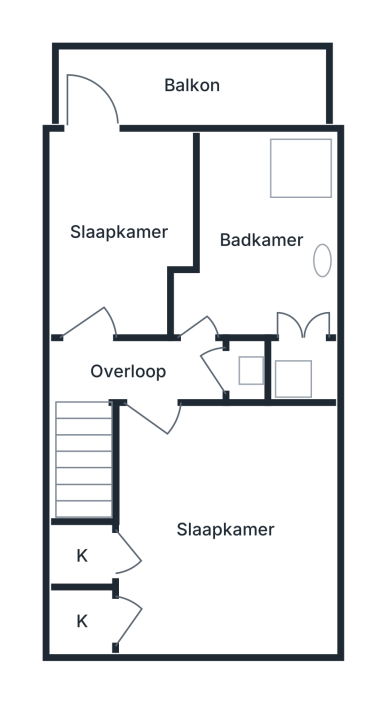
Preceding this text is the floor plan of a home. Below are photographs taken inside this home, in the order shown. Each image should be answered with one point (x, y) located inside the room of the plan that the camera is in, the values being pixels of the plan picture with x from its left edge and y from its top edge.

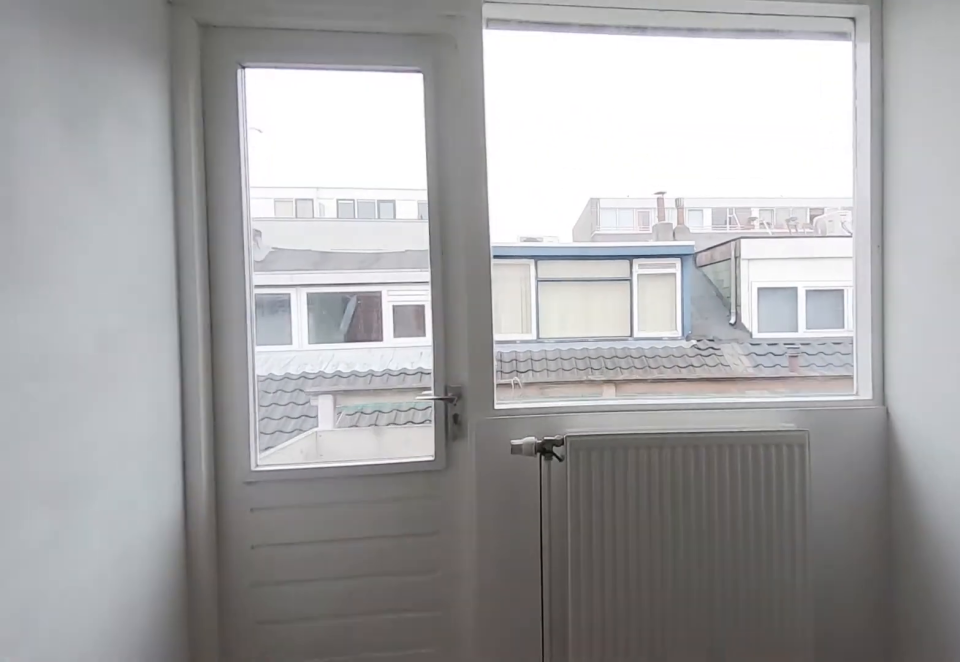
(123, 186)
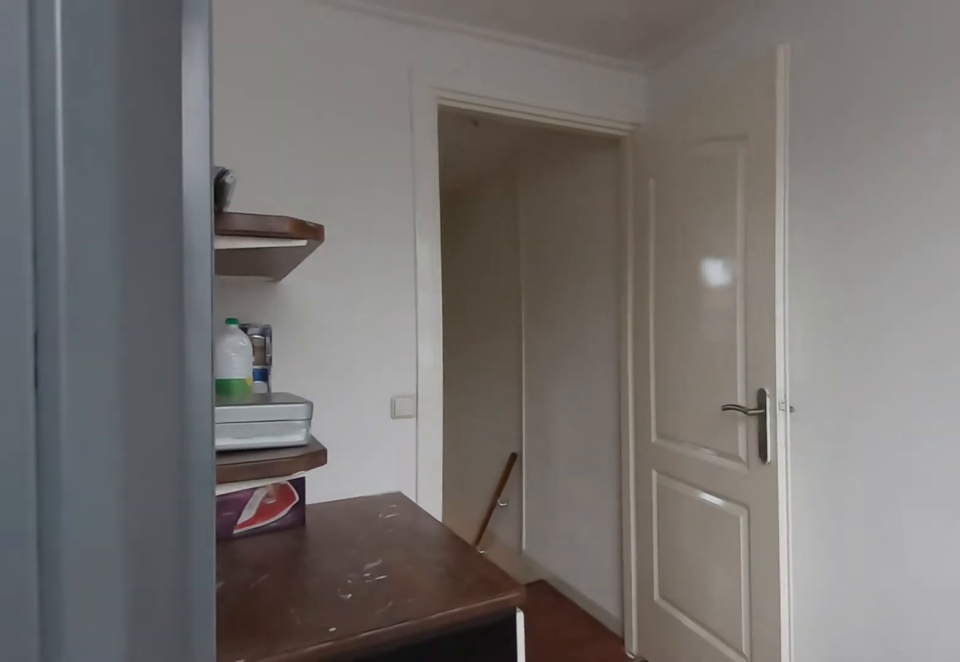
(123, 186)
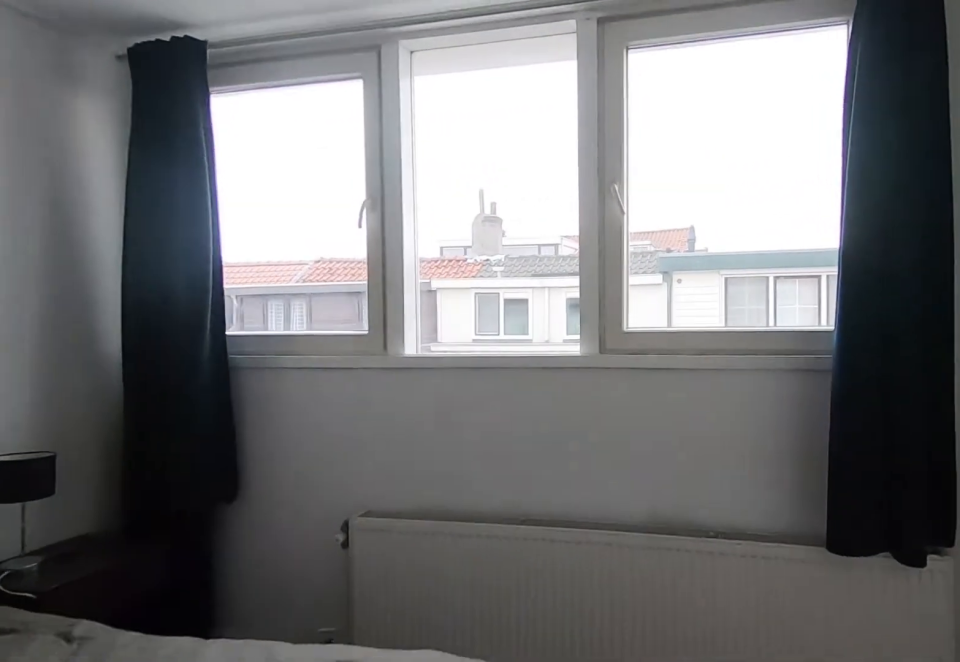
(319, 589)
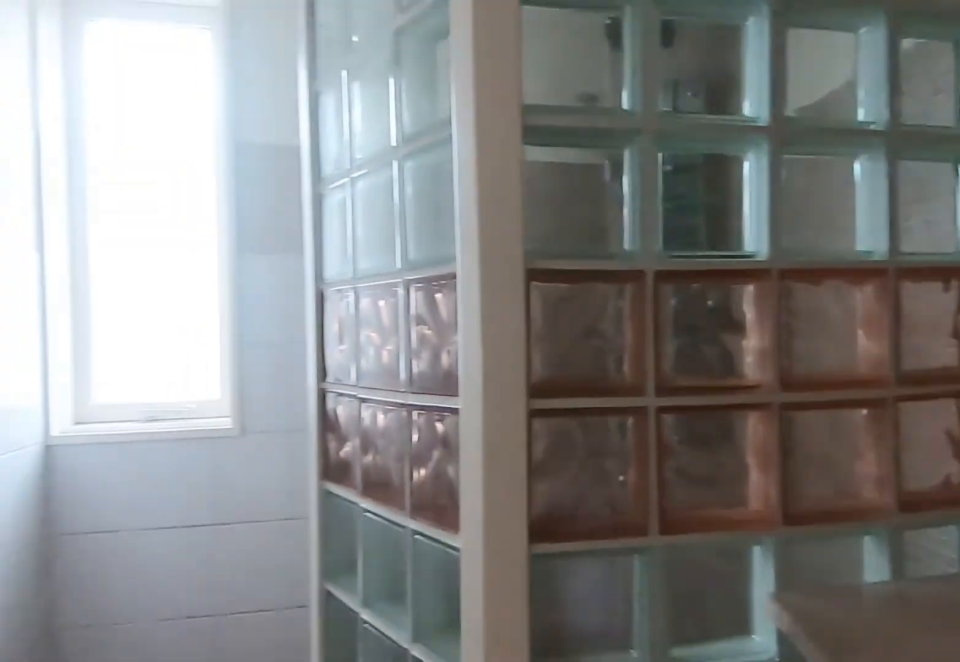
(250, 179)
